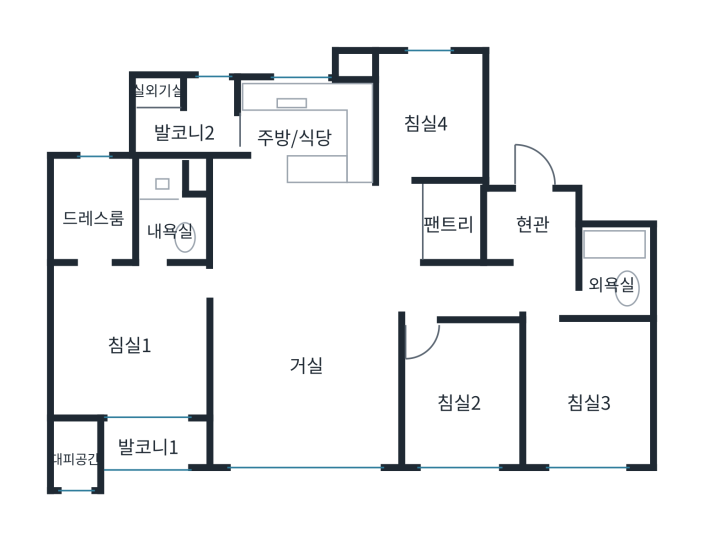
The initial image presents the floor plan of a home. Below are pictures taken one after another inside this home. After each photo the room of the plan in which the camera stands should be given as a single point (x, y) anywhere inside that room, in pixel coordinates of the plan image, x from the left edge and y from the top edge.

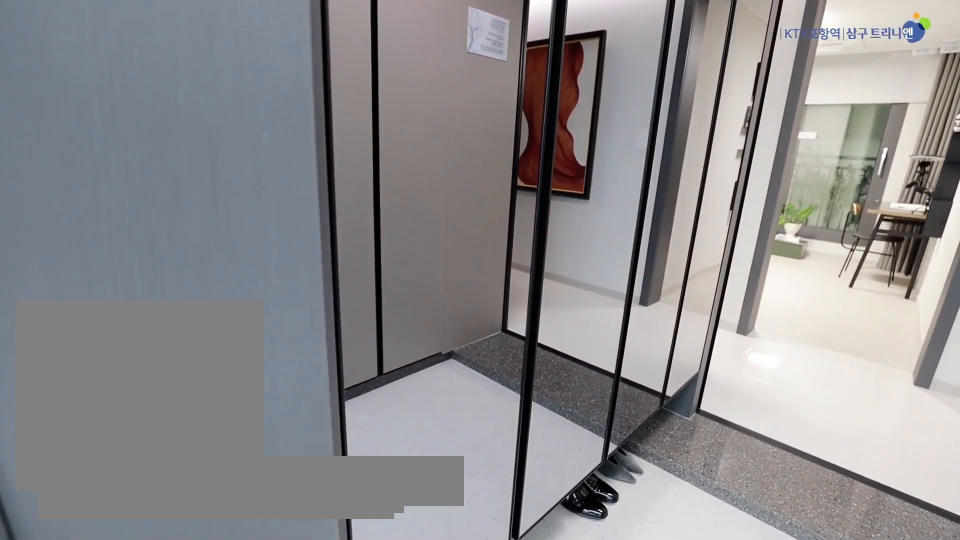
(527, 230)
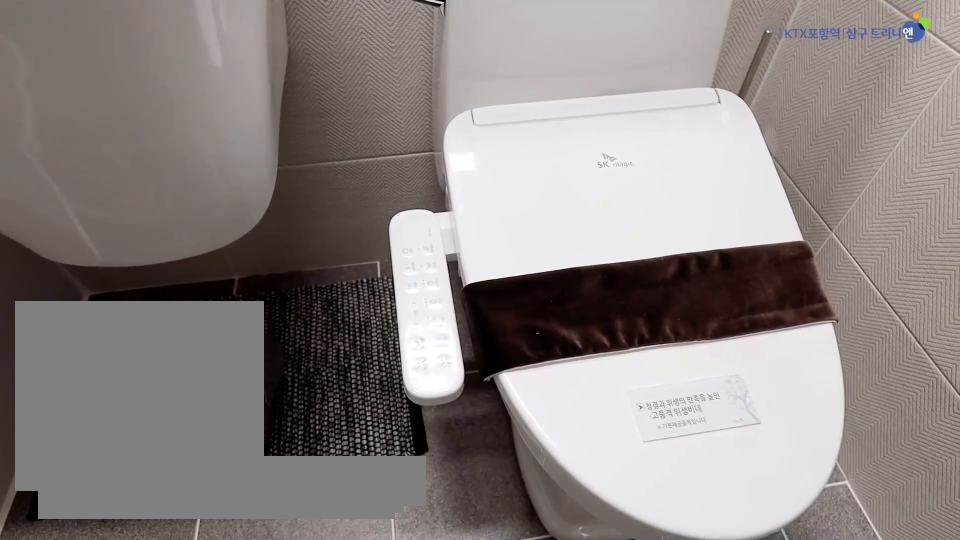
(617, 272)
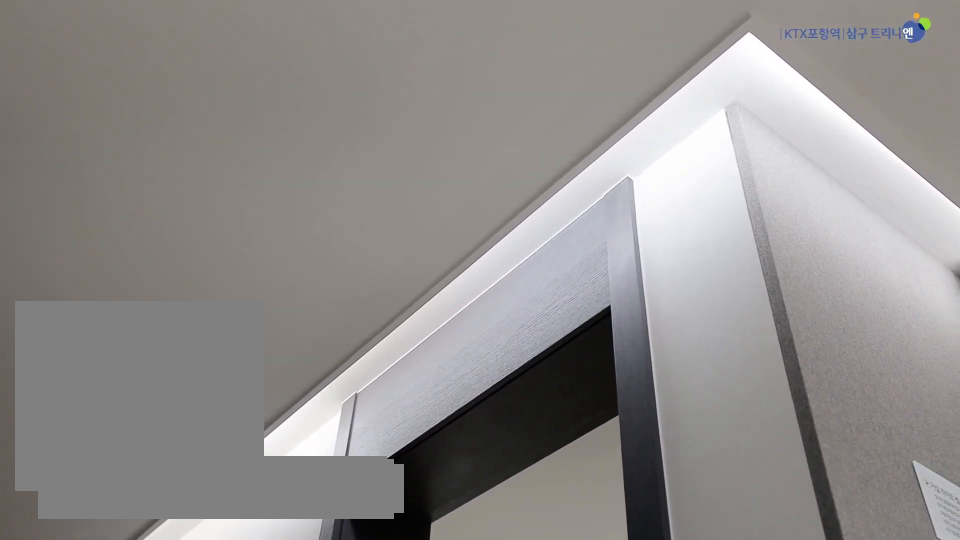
(488, 290)
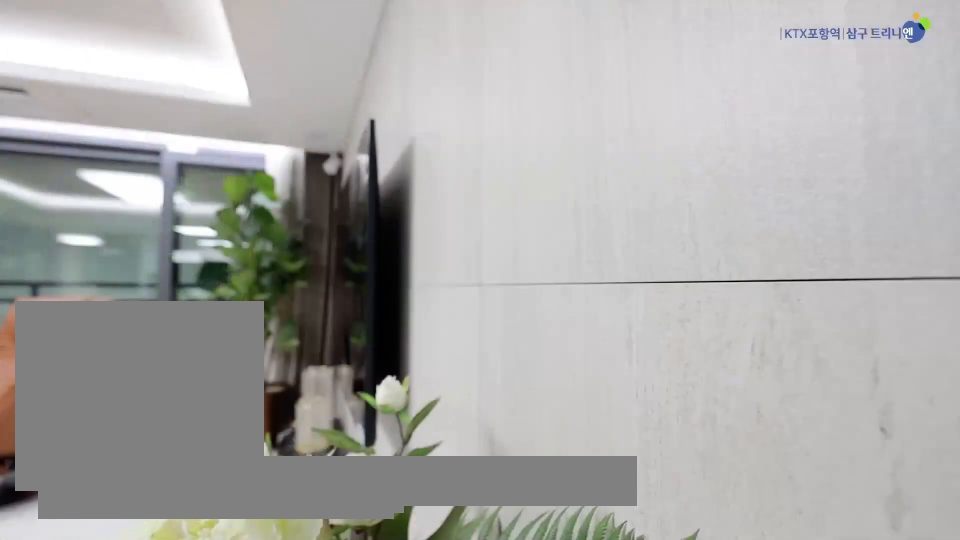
(306, 367)
